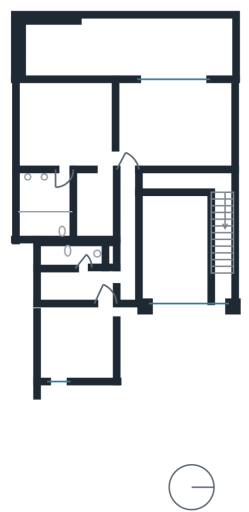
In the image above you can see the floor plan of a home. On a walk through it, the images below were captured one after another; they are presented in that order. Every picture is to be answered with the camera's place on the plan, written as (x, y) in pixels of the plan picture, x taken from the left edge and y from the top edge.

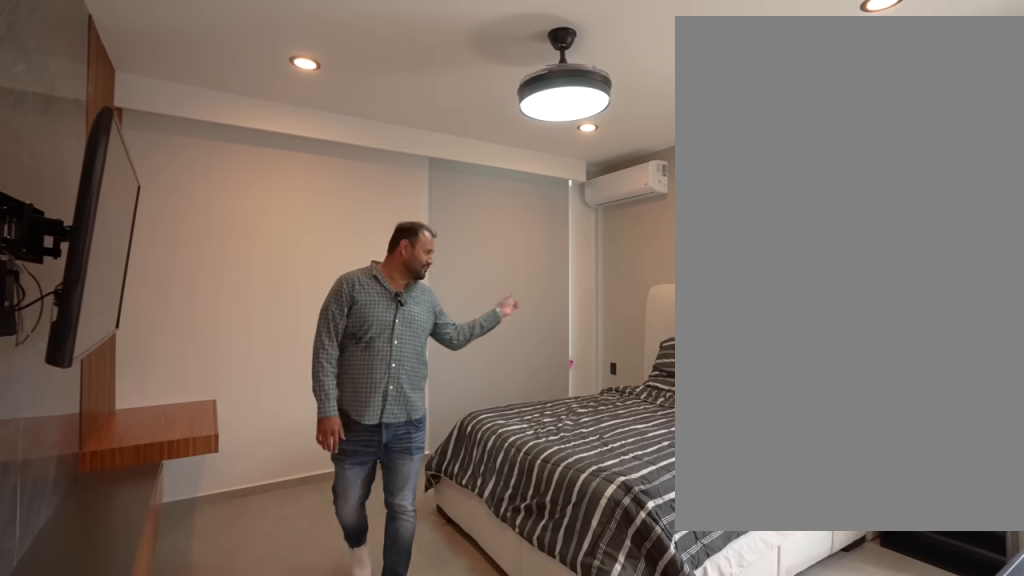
(97, 324)
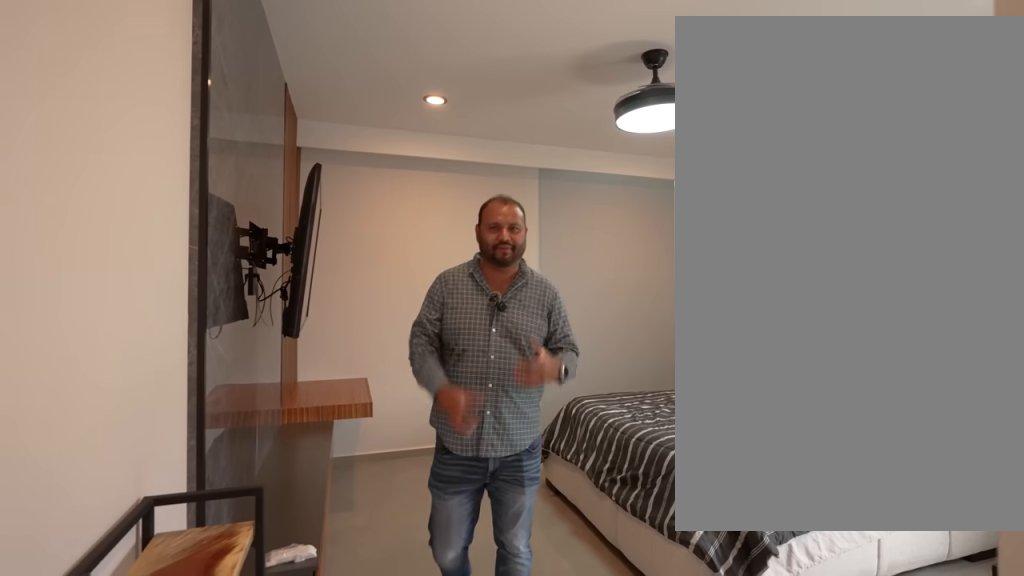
(97, 324)
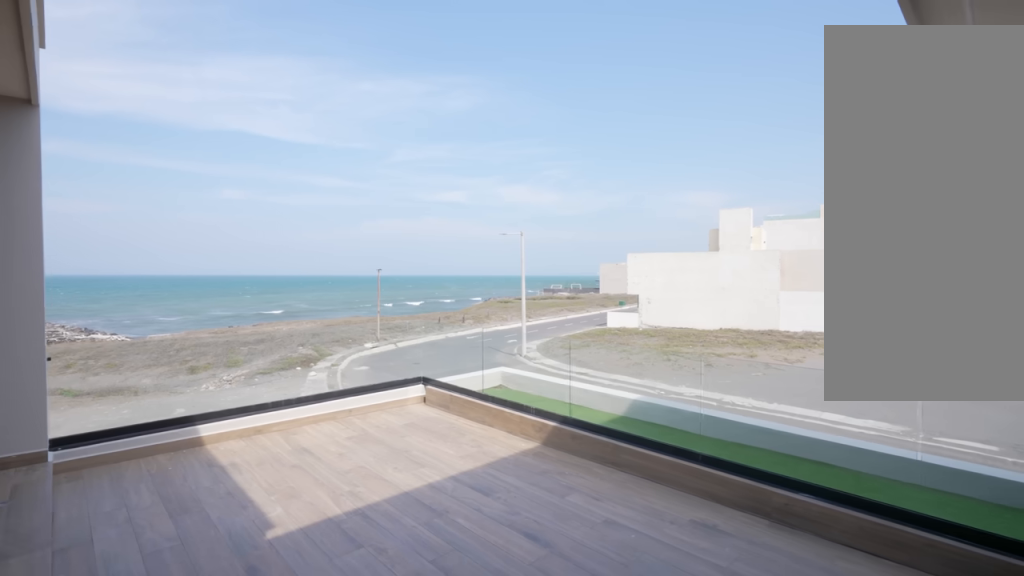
(140, 337)
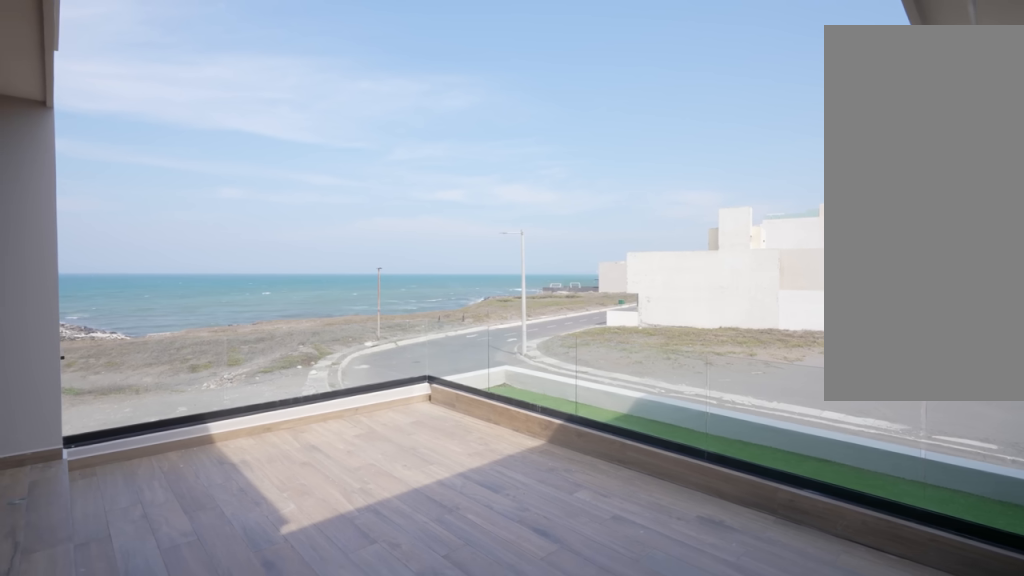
(144, 337)
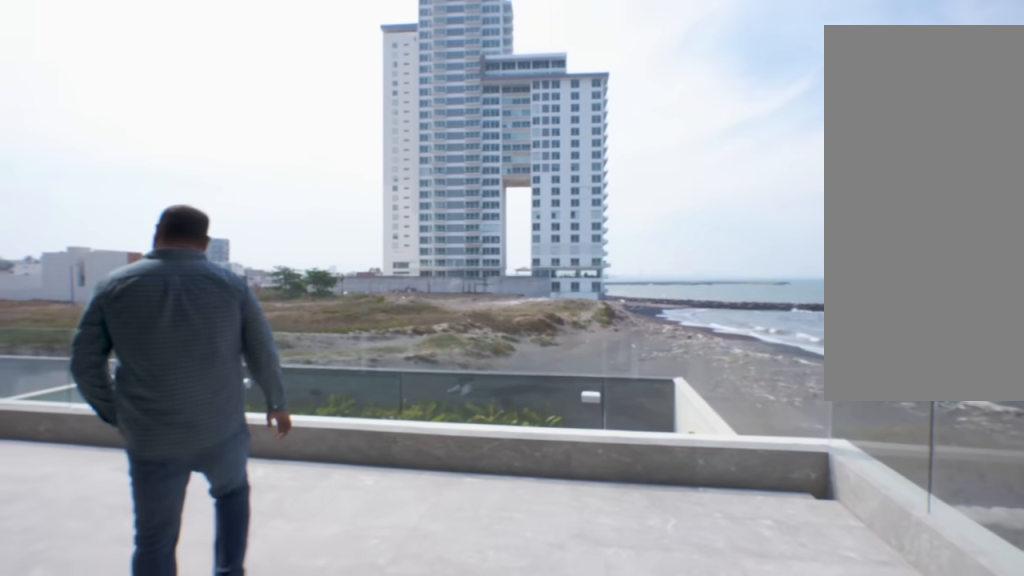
(197, 91)
